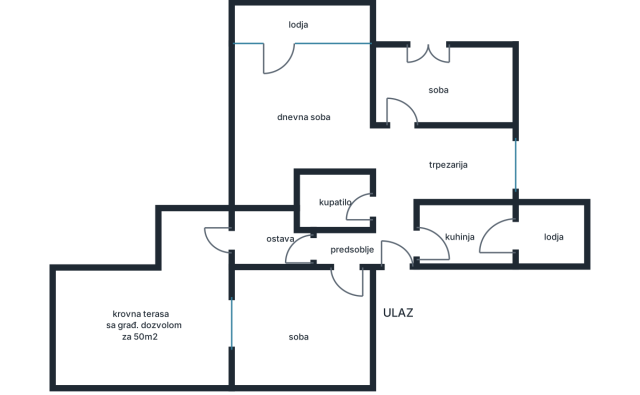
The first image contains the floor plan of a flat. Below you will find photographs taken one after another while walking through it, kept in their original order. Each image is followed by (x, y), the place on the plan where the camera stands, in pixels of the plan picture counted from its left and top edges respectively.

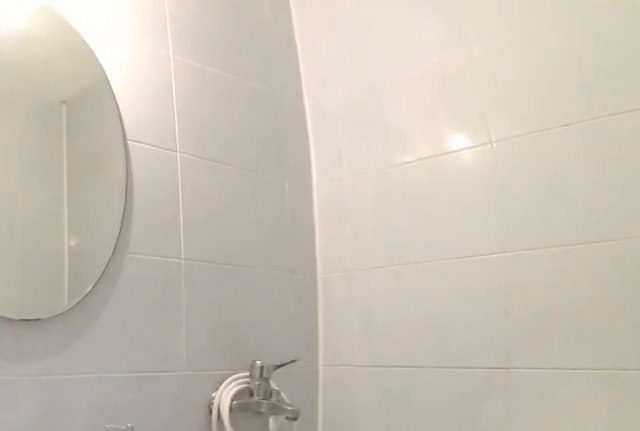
(340, 212)
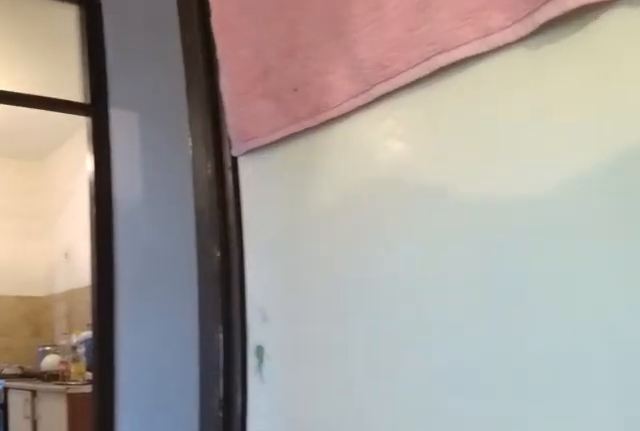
(335, 204)
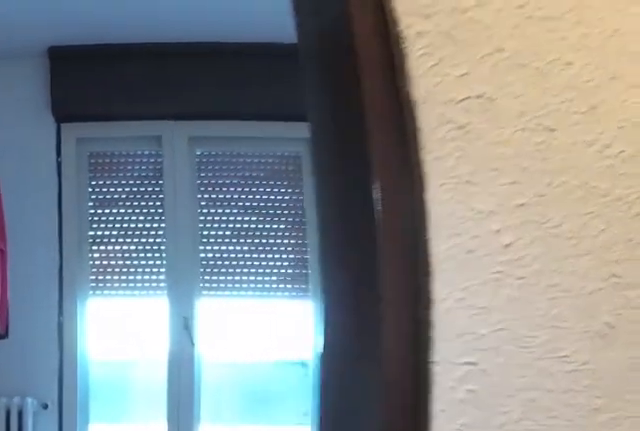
(402, 157)
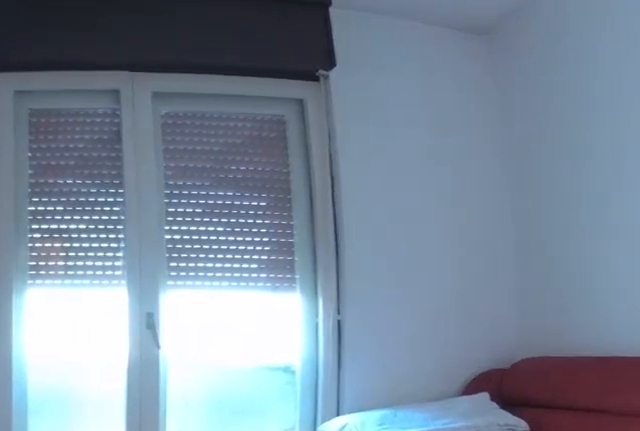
(401, 142)
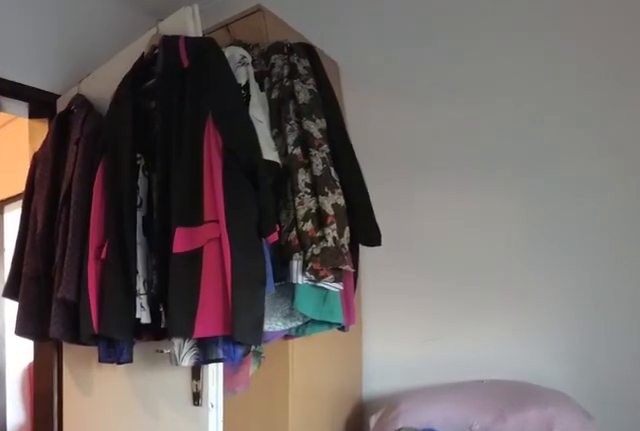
(433, 77)
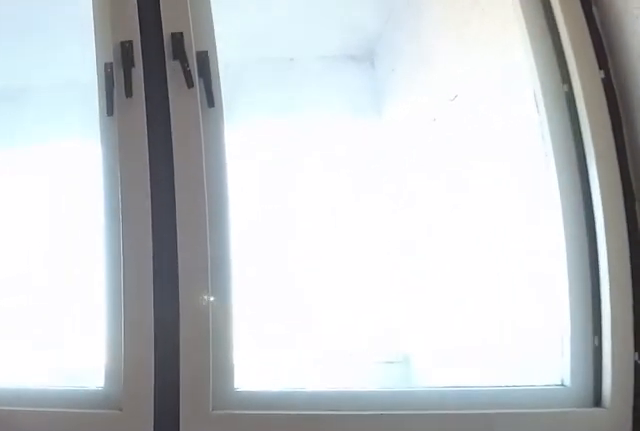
(353, 90)
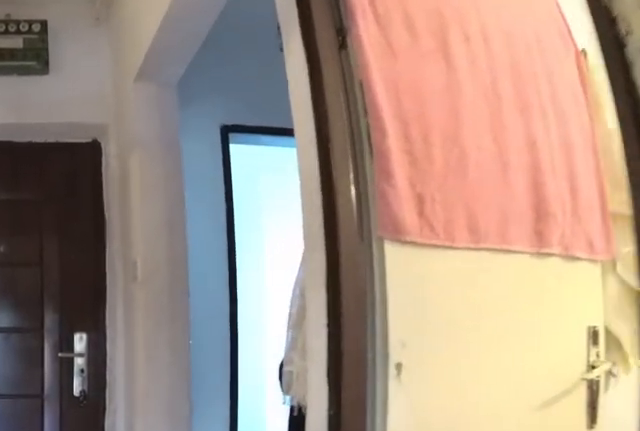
(396, 190)
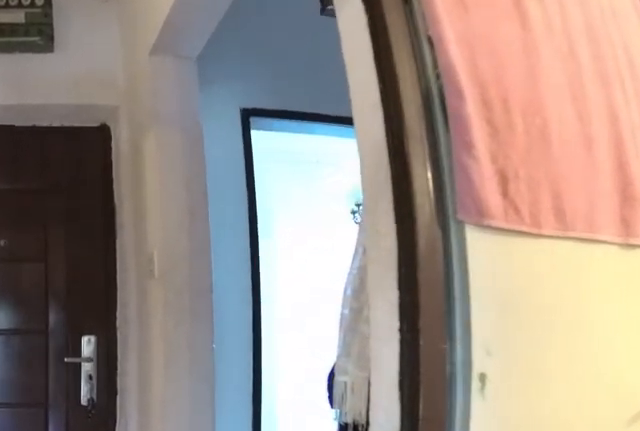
(396, 196)
